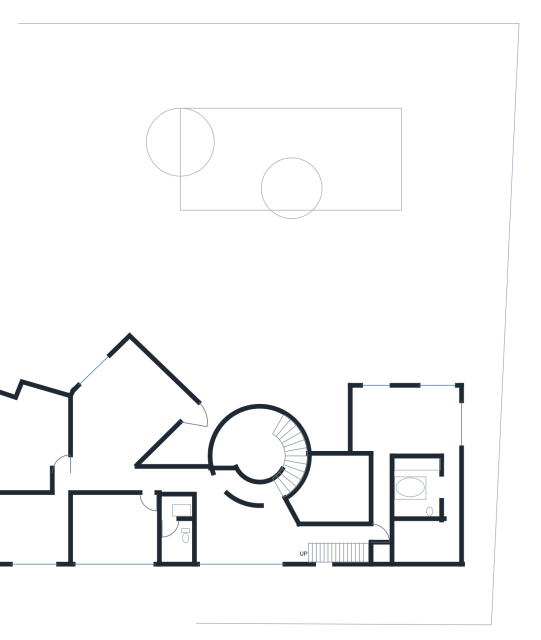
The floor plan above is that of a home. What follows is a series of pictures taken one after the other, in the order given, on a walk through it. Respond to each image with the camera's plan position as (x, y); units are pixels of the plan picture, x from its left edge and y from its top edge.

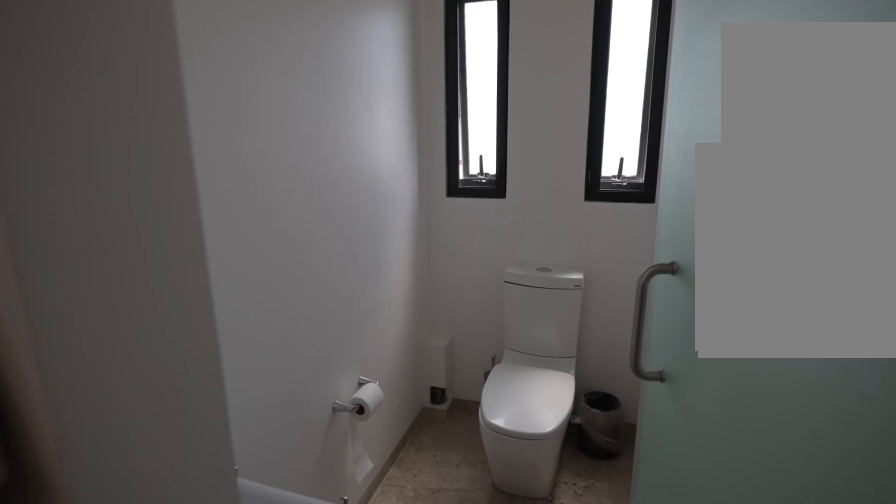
(435, 490)
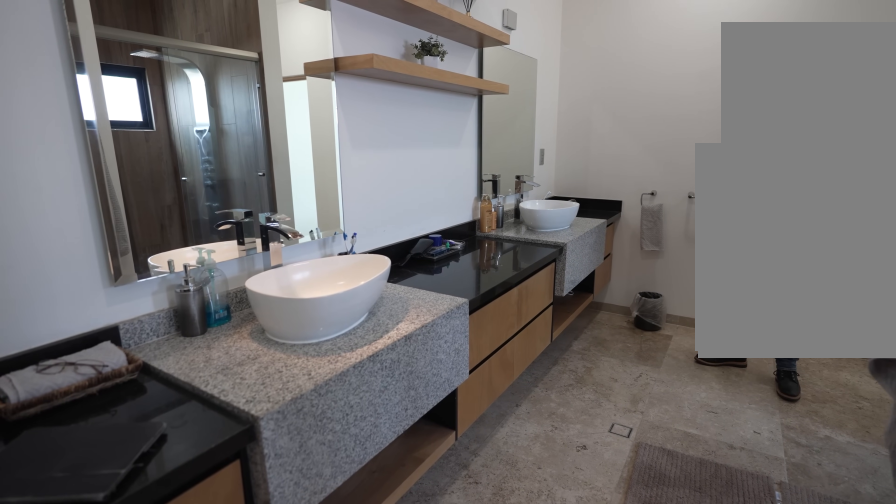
(436, 486)
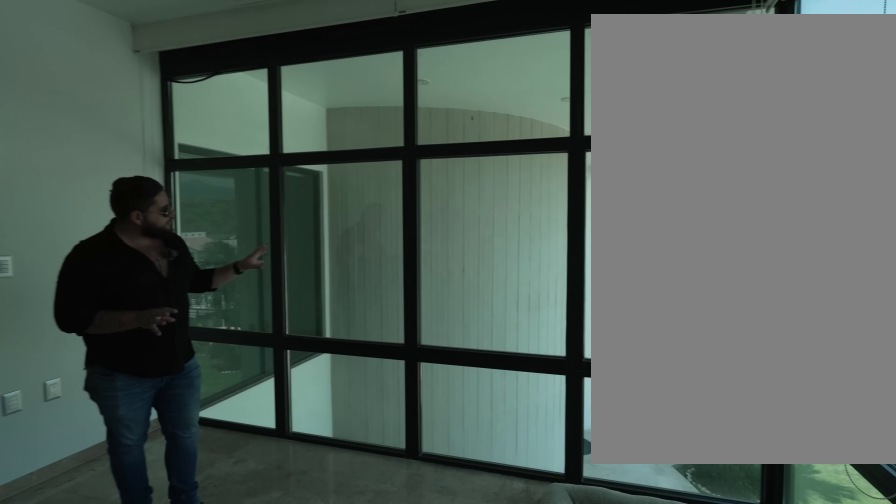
(396, 400)
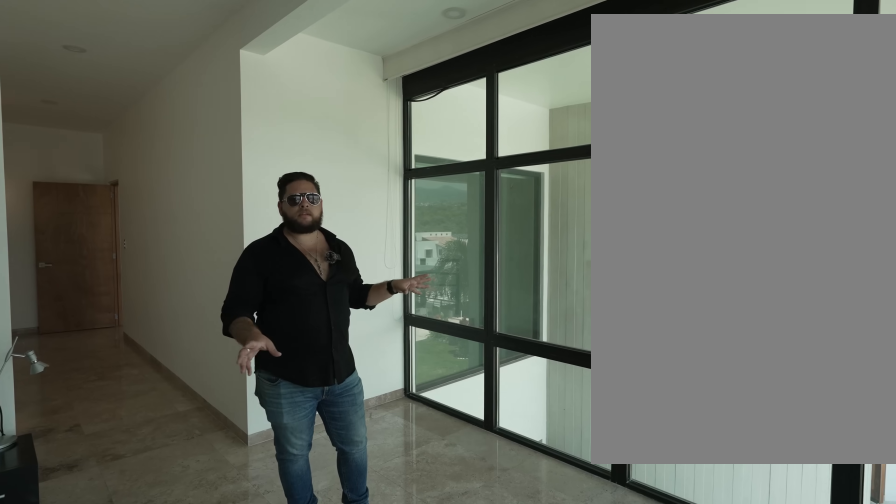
(396, 400)
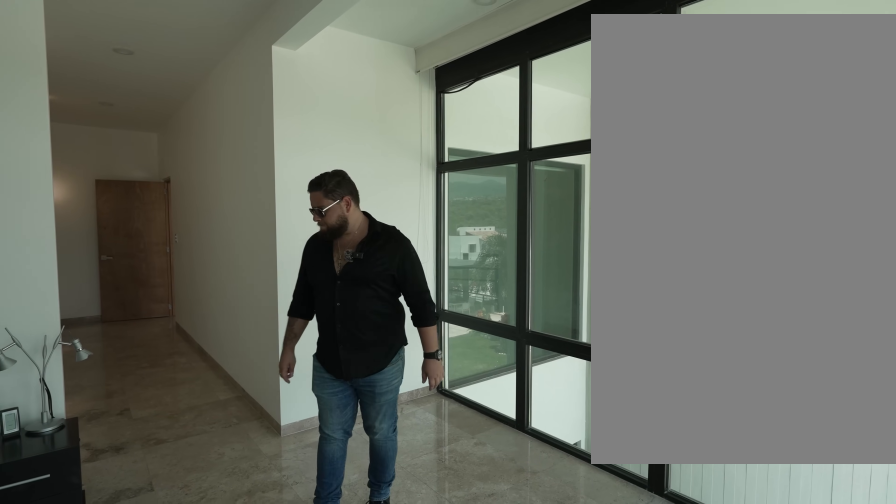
(396, 400)
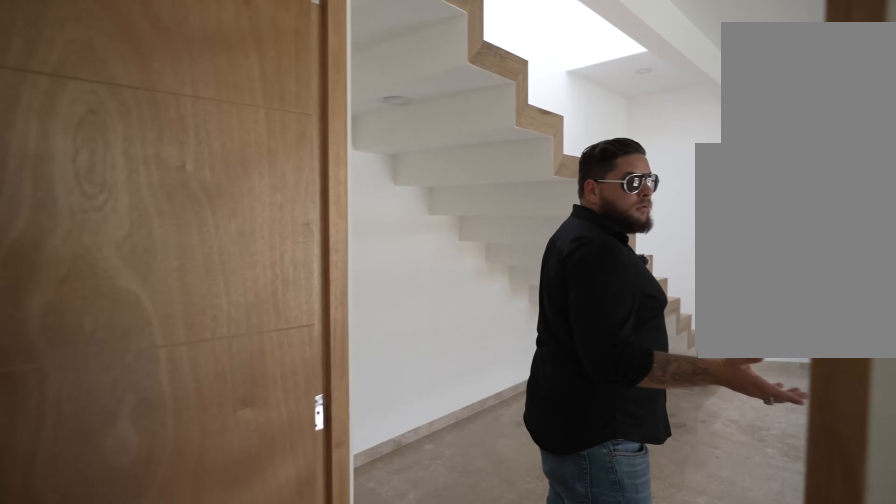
(378, 506)
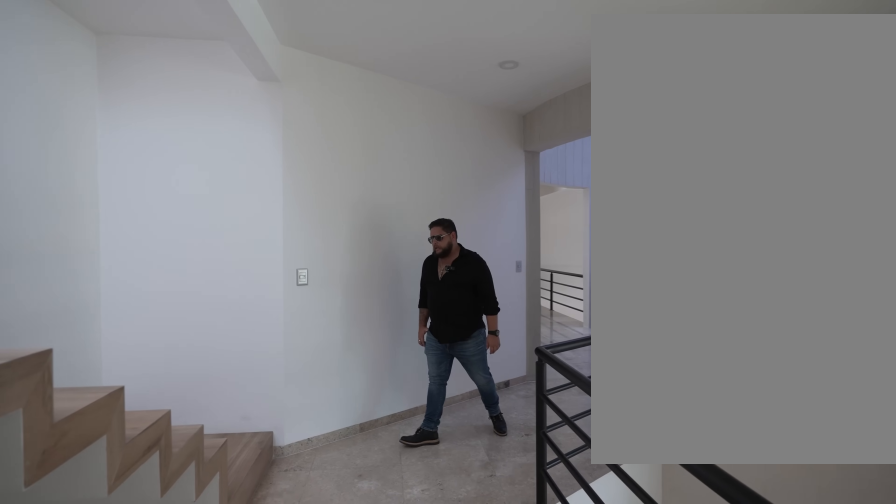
(350, 531)
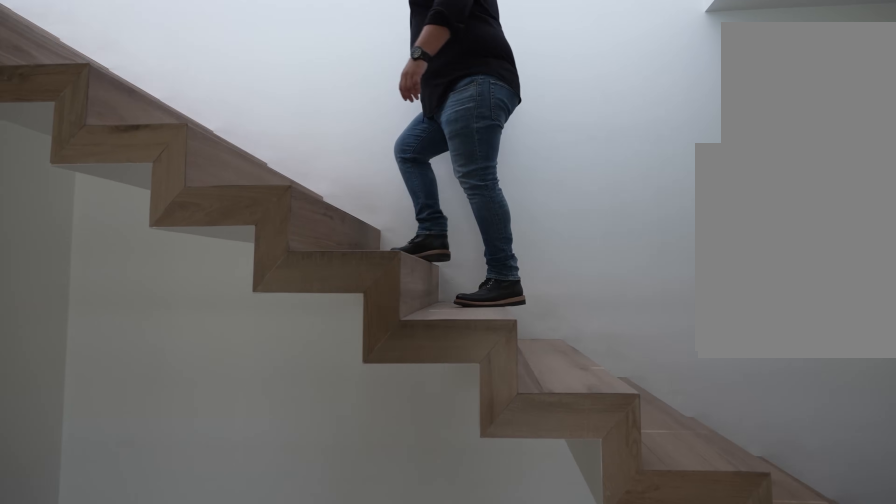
(332, 532)
